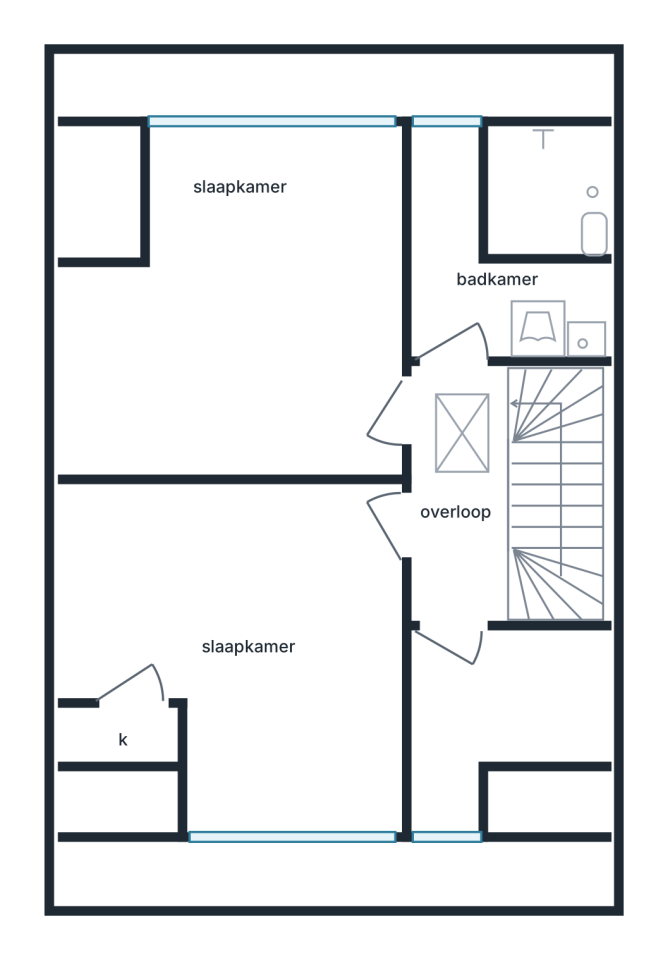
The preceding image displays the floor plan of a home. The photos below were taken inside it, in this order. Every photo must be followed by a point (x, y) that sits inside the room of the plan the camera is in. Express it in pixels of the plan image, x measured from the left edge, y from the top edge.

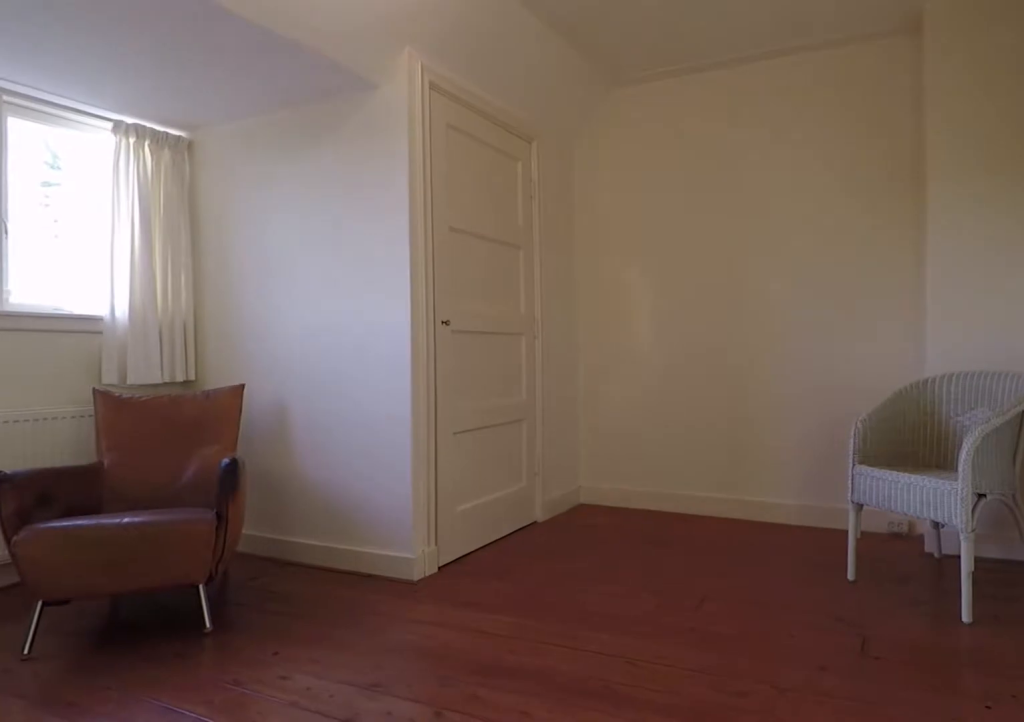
(258, 650)
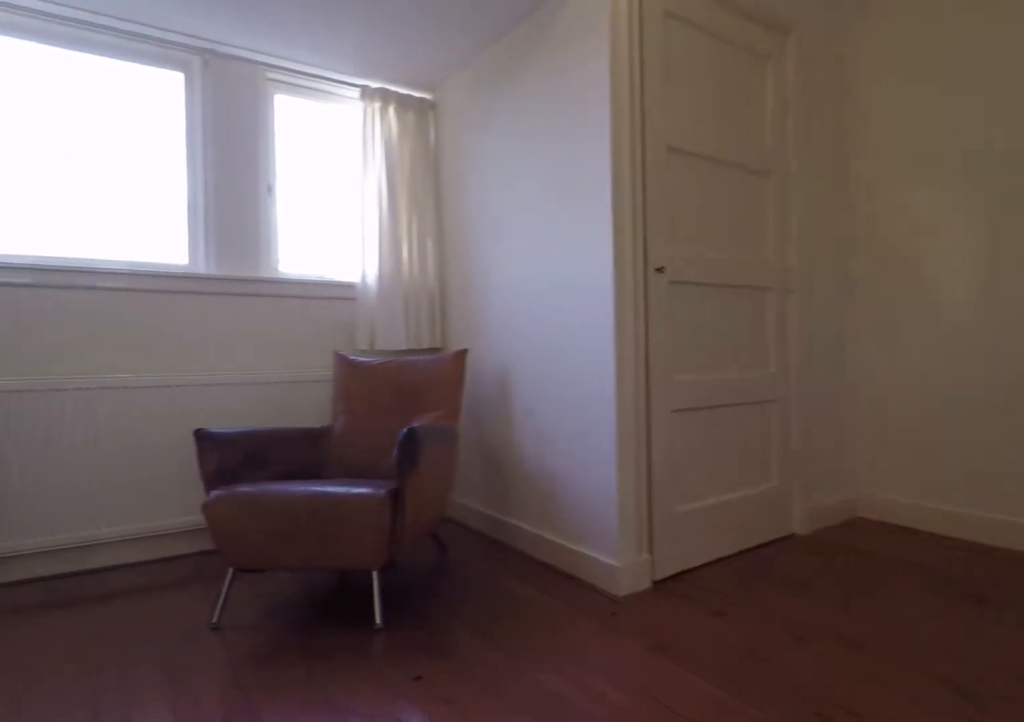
(258, 650)
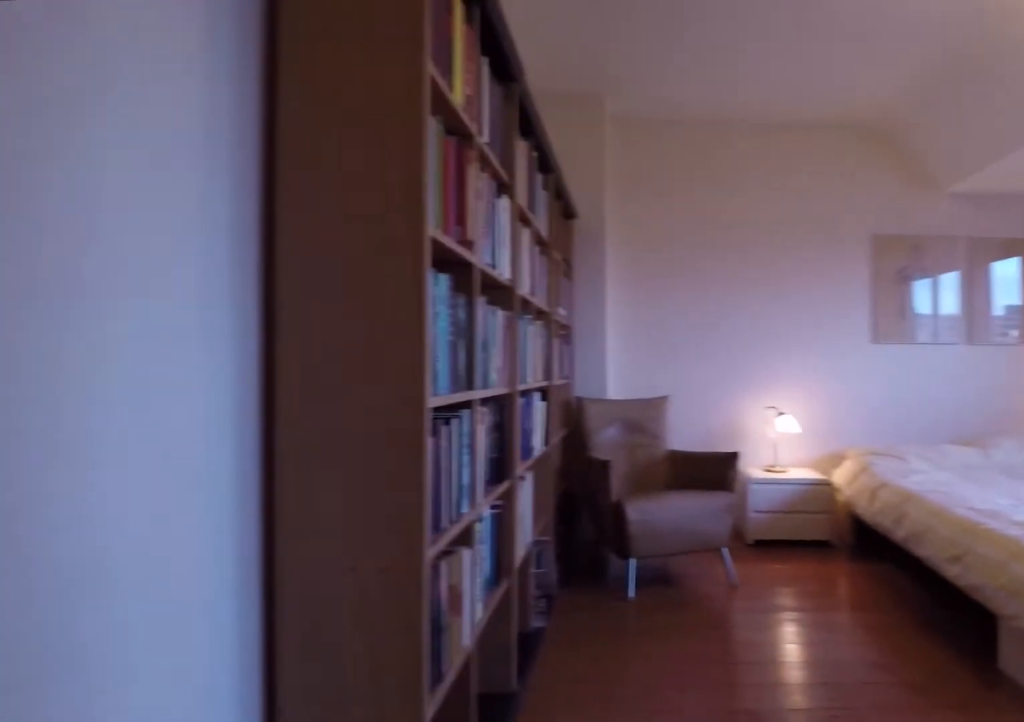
(234, 315)
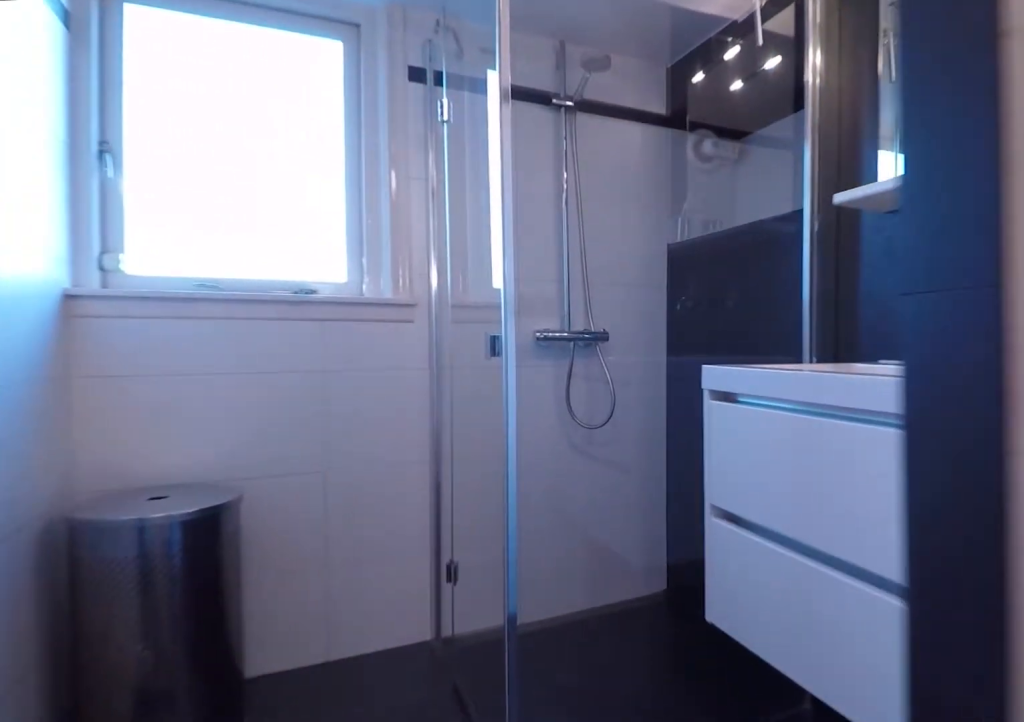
(487, 273)
